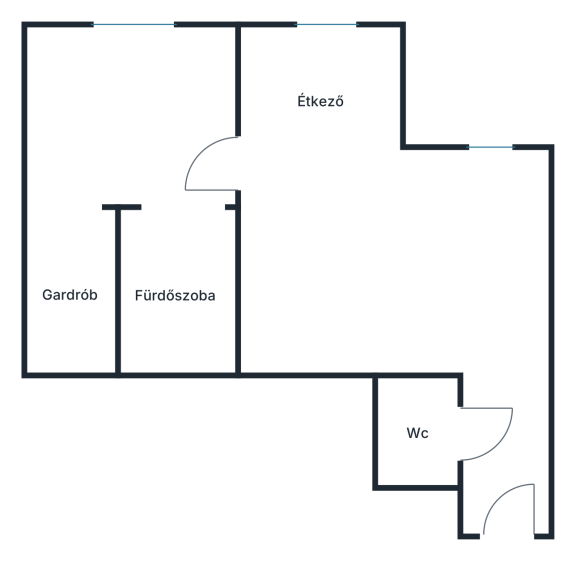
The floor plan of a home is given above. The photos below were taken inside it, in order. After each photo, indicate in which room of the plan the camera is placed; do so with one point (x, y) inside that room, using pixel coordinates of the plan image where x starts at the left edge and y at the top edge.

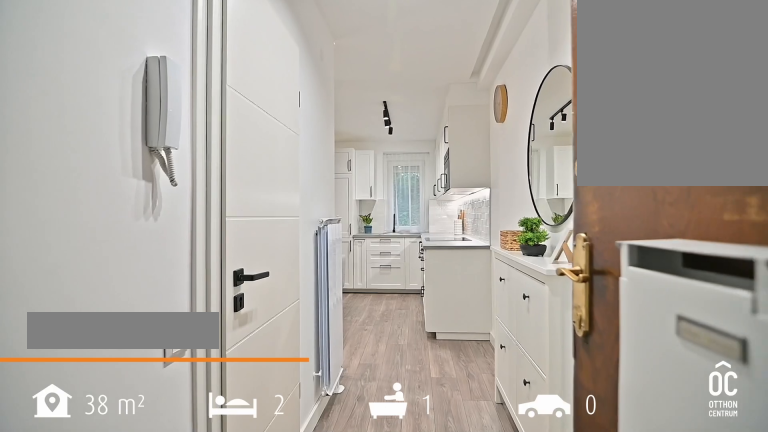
(501, 431)
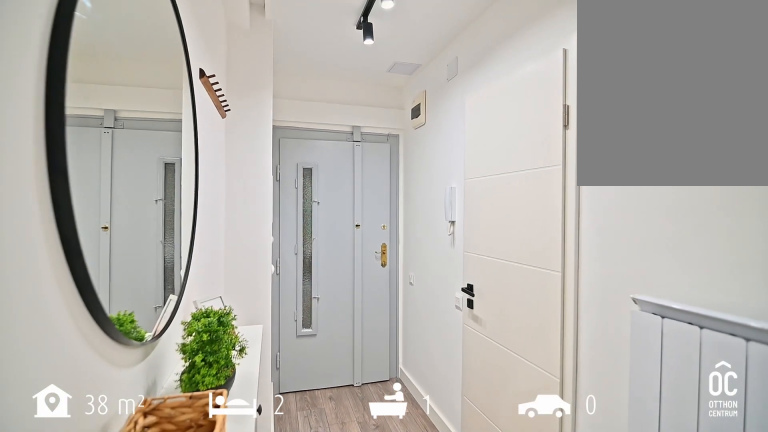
(501, 430)
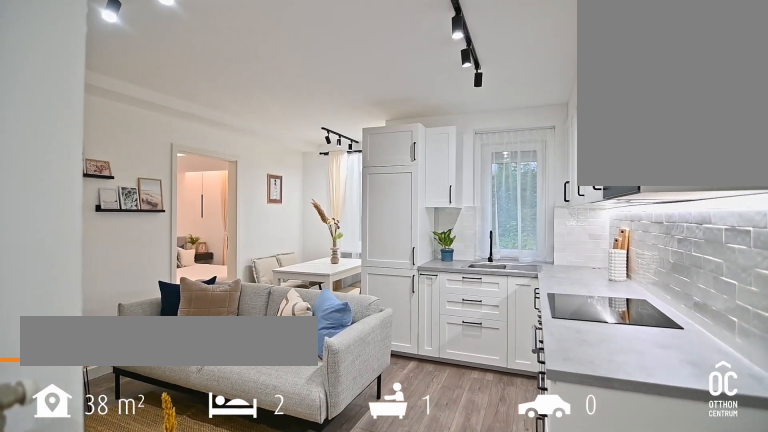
(351, 258)
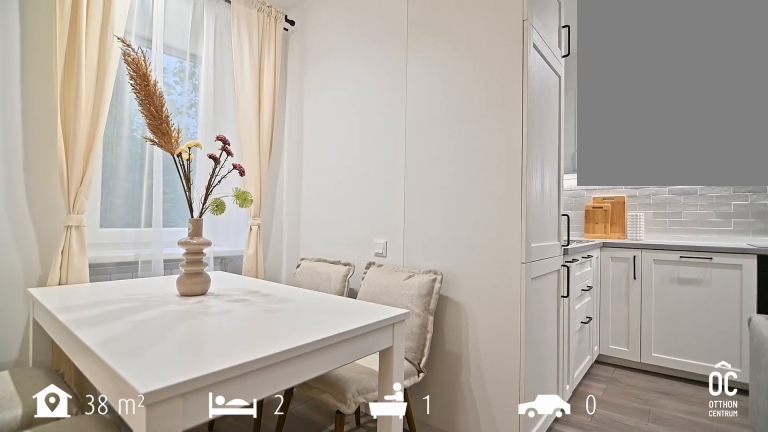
(322, 102)
